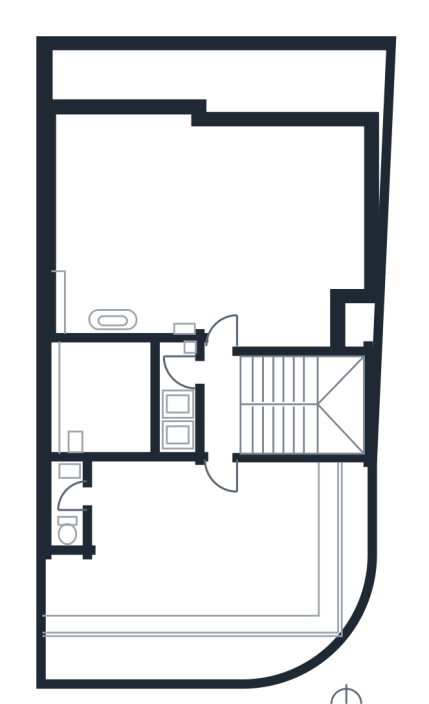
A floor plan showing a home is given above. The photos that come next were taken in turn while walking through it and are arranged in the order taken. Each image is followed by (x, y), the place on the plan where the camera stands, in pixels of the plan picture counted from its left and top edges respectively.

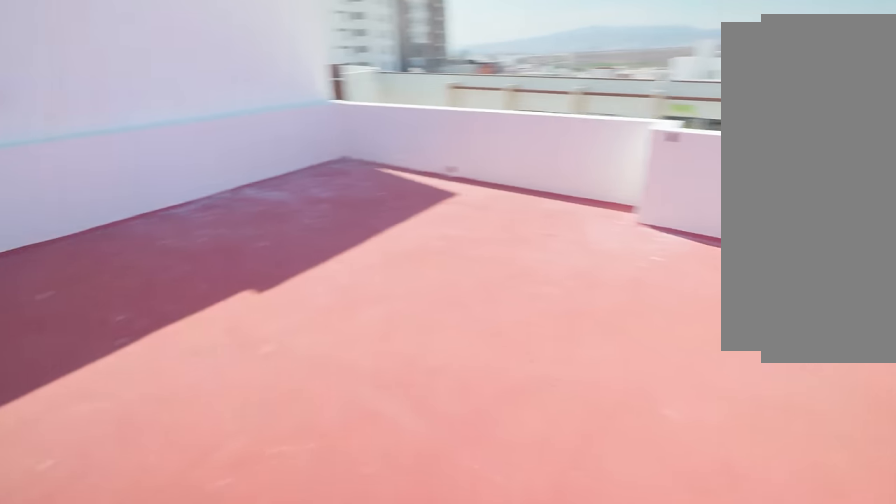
(224, 314)
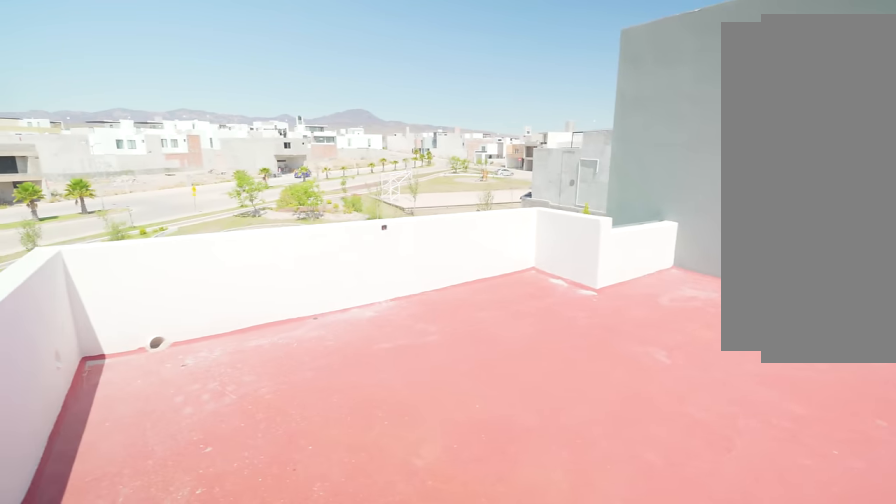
(215, 234)
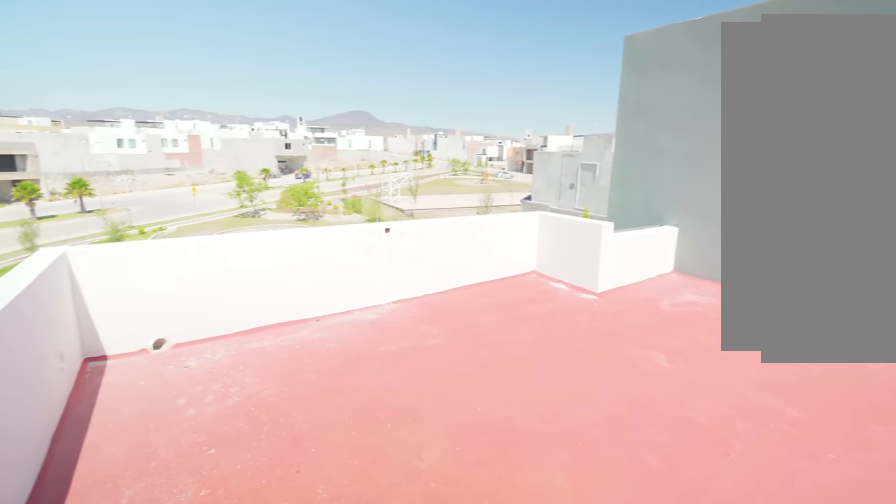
(228, 233)
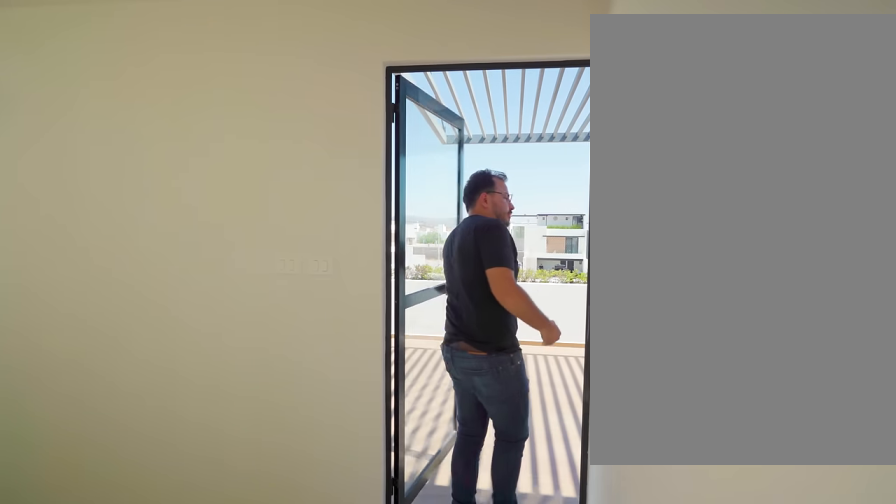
(224, 386)
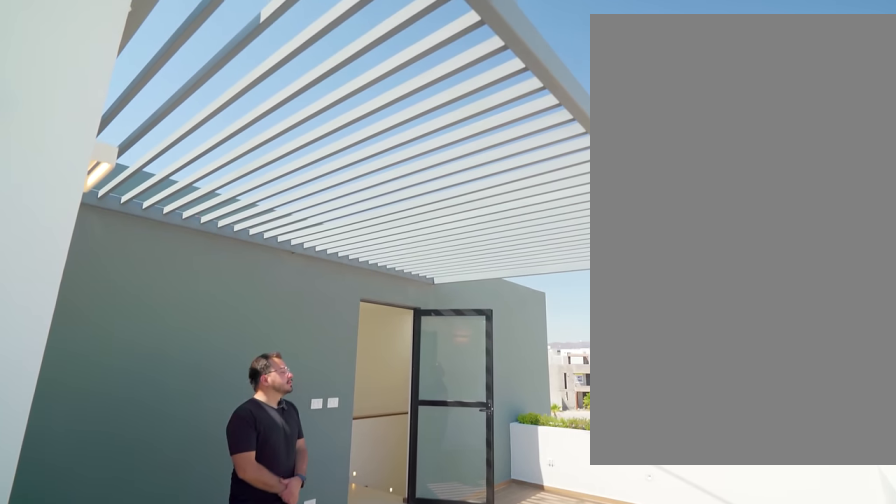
(69, 612)
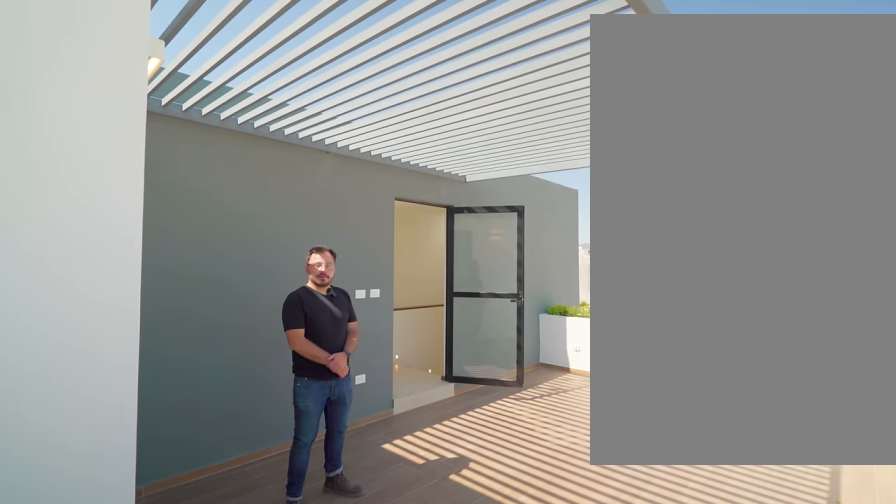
(68, 613)
